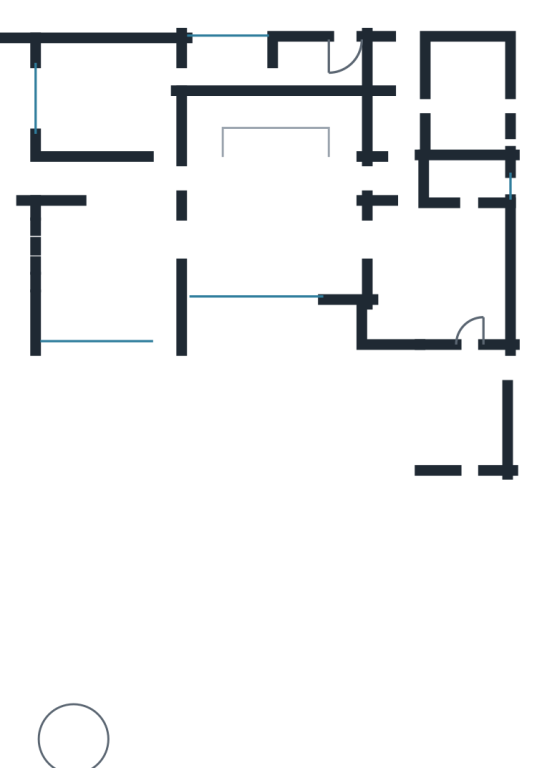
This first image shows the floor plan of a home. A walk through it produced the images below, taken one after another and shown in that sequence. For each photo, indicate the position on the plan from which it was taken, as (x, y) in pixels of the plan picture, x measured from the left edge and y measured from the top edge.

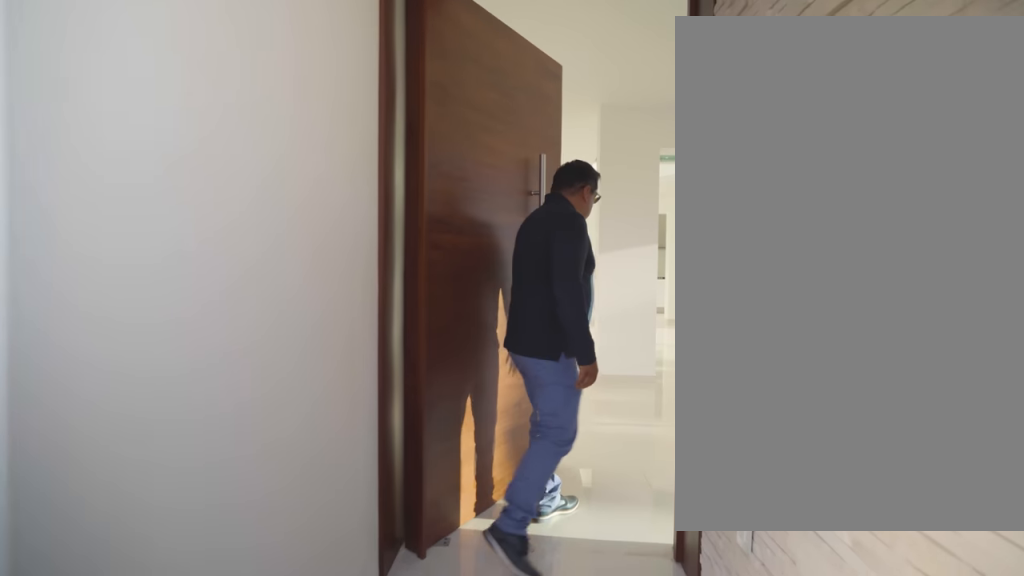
(53, 178)
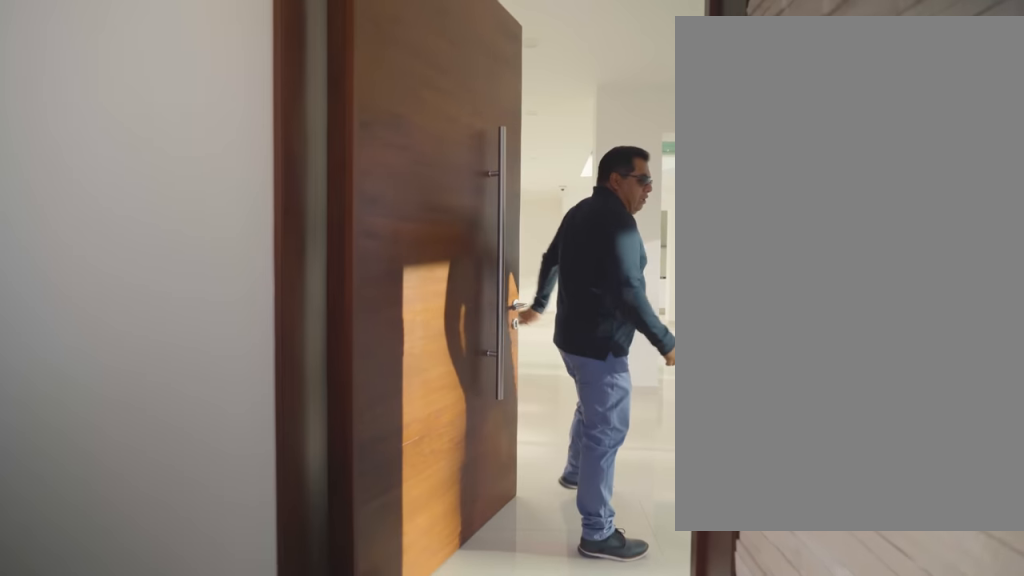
(58, 180)
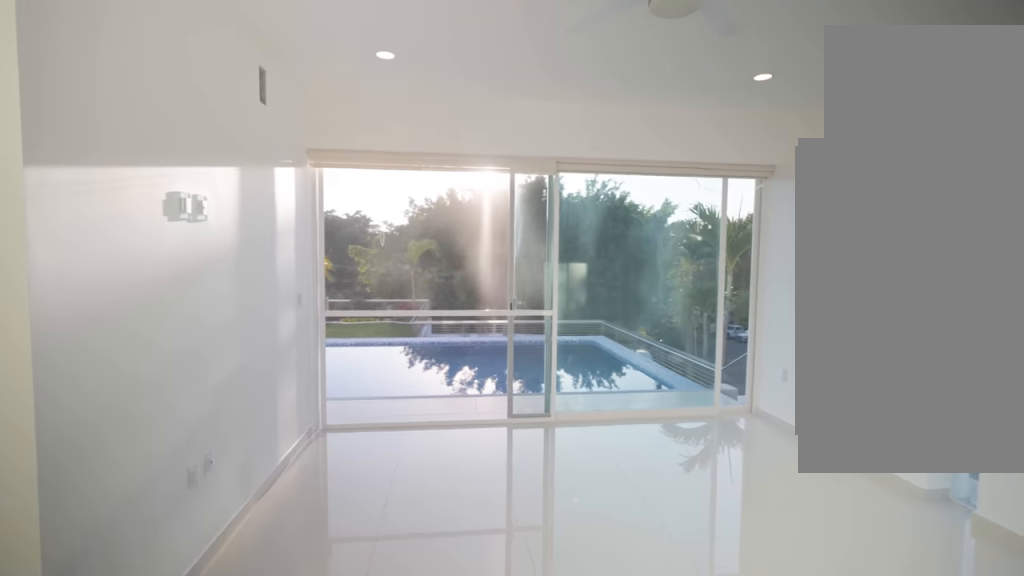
(154, 189)
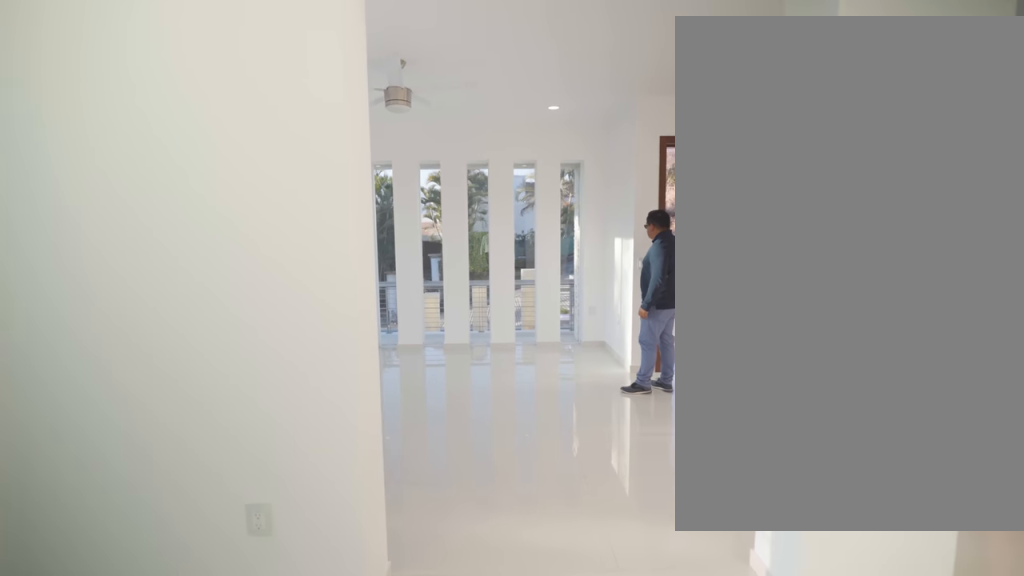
(254, 247)
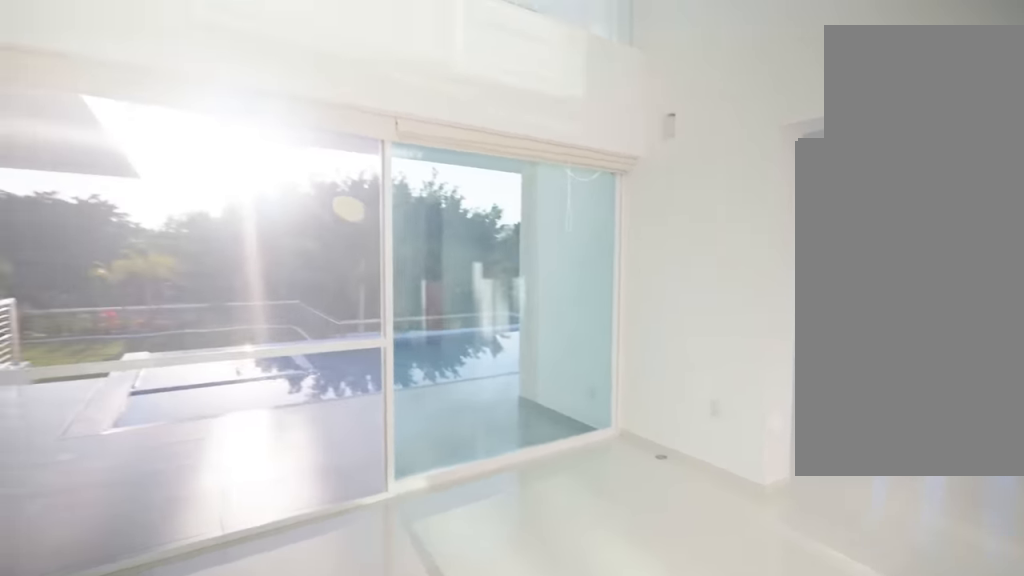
(259, 221)
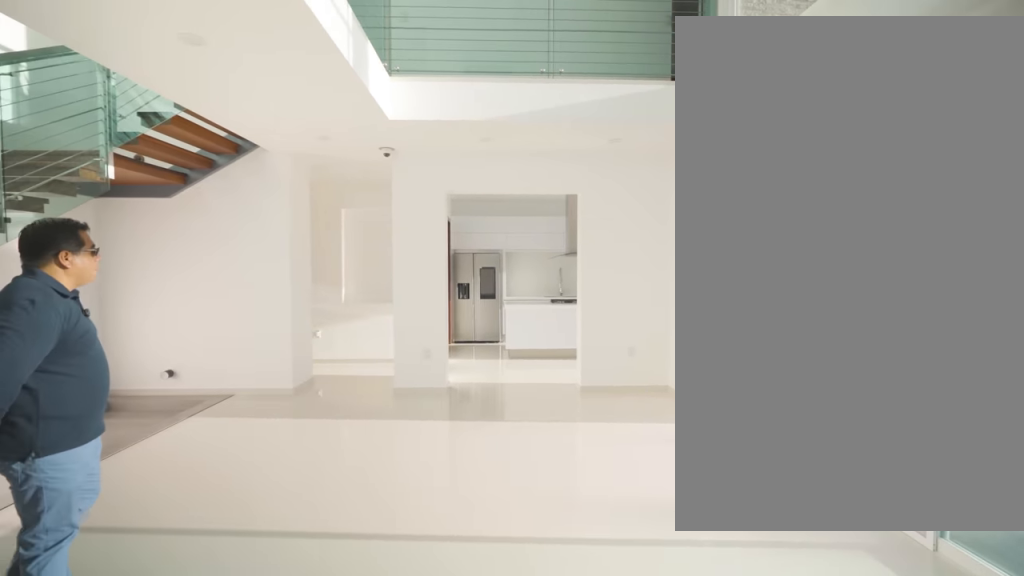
(213, 236)
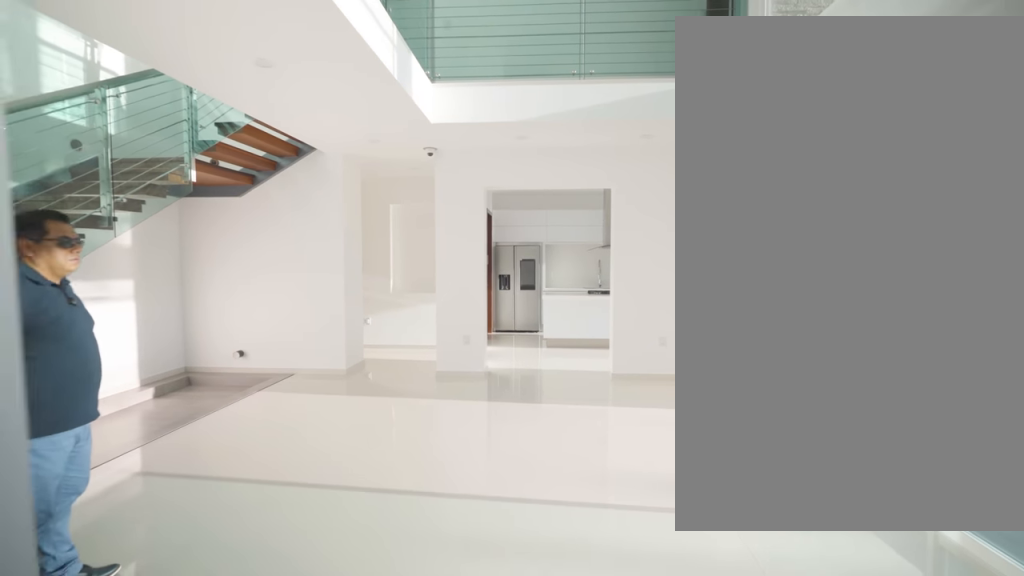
(185, 236)
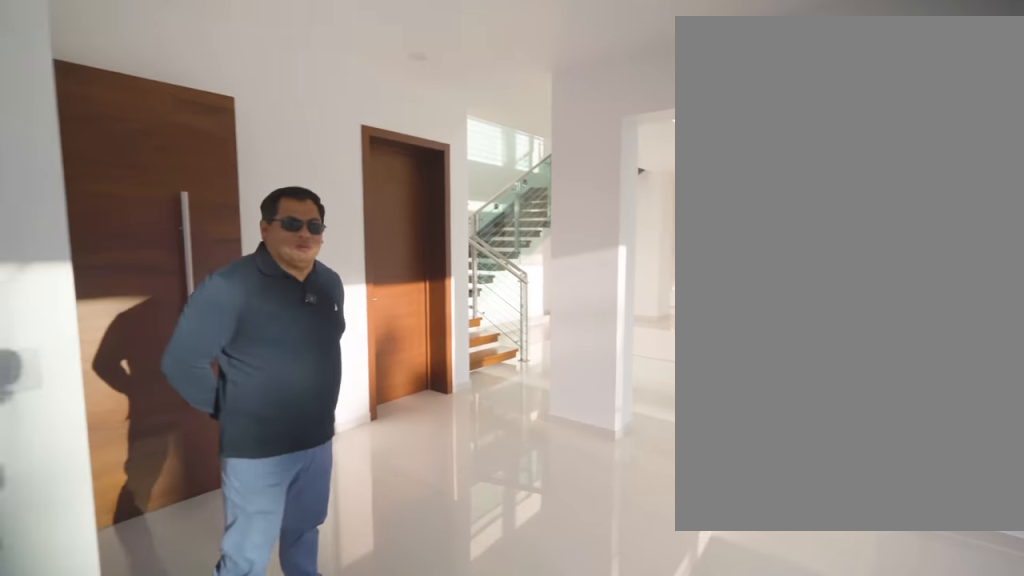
(88, 237)
